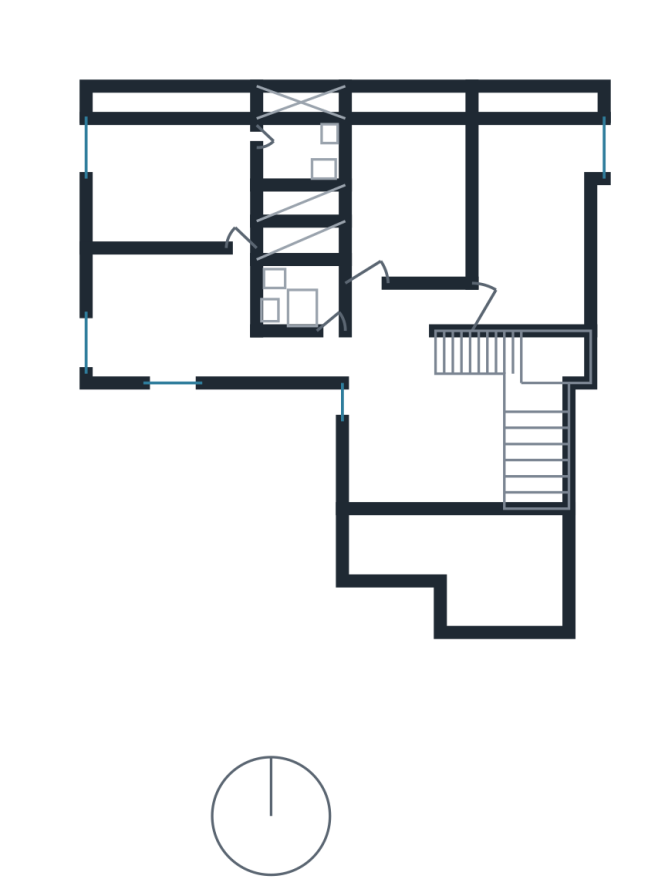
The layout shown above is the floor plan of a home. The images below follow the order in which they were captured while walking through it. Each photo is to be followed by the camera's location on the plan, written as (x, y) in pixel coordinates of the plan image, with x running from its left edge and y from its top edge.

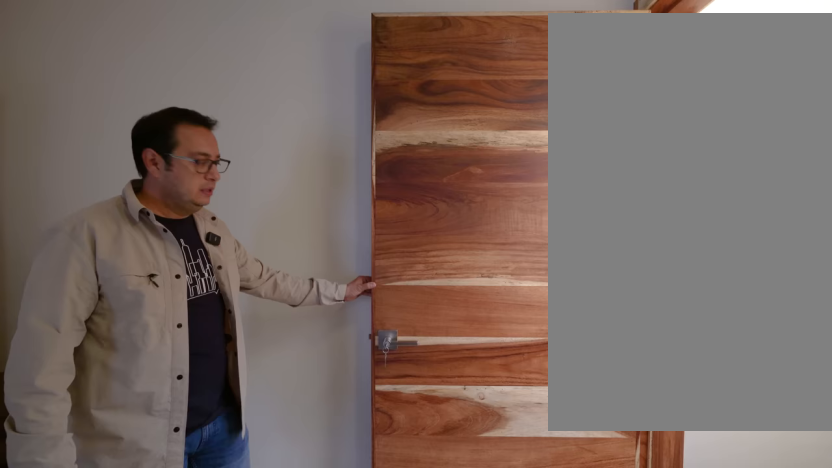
(509, 302)
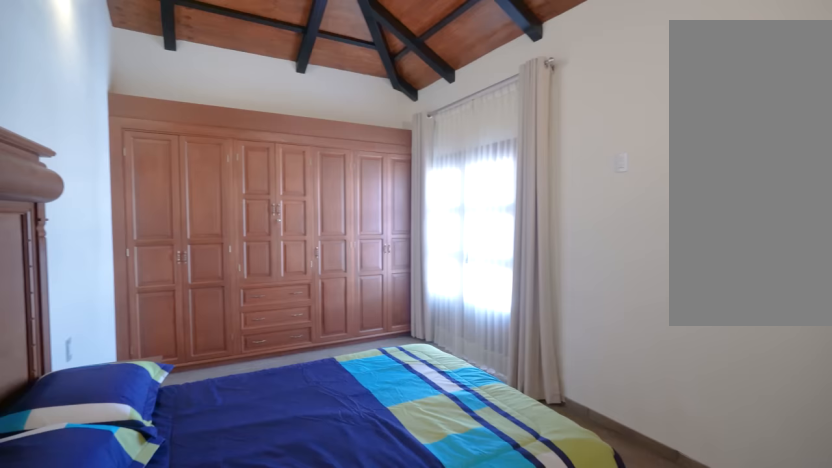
(509, 301)
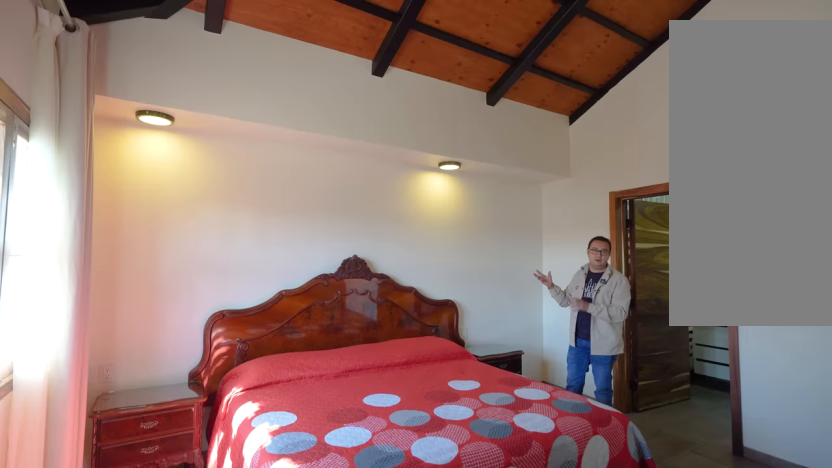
(238, 210)
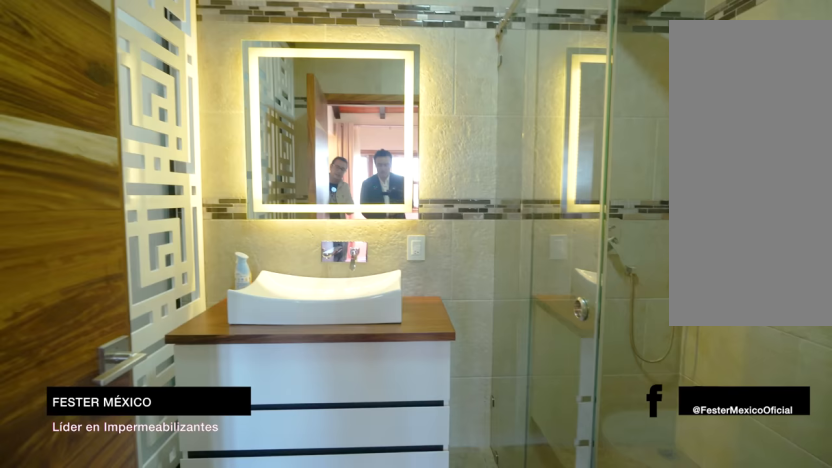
(231, 145)
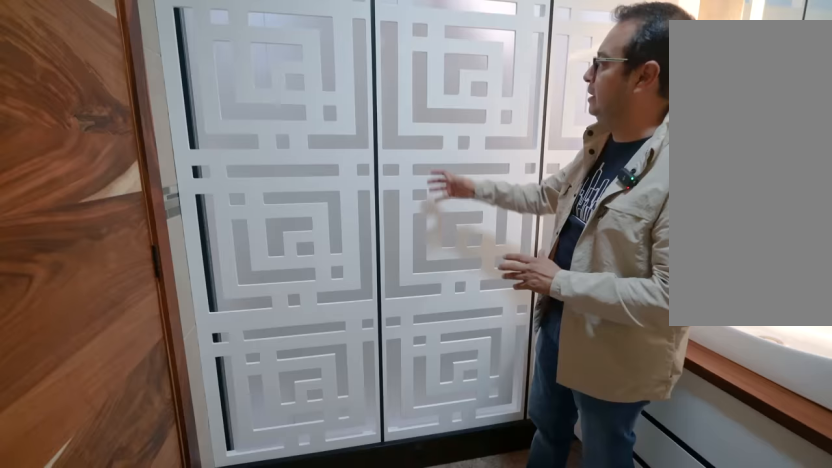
(301, 146)
